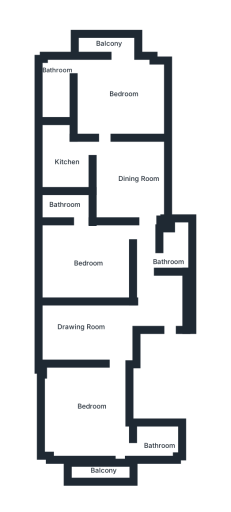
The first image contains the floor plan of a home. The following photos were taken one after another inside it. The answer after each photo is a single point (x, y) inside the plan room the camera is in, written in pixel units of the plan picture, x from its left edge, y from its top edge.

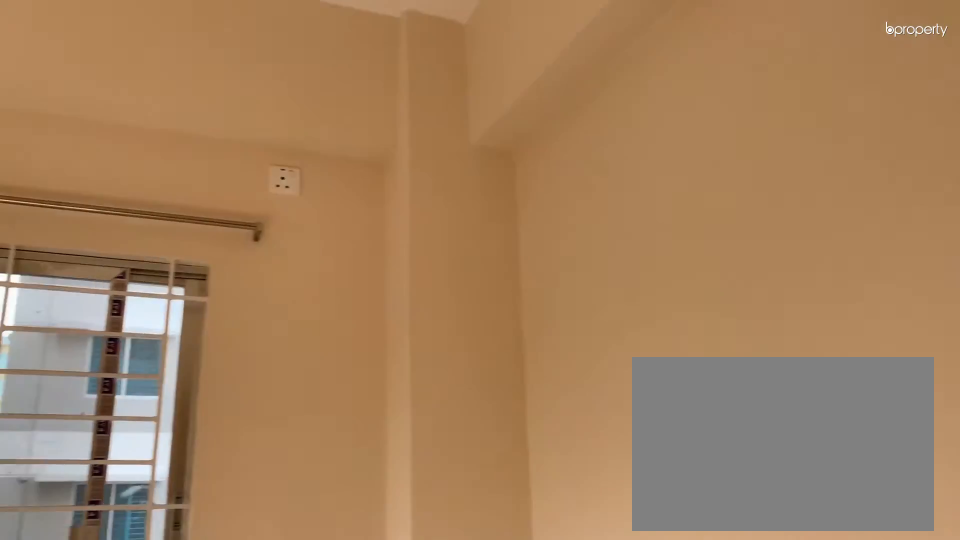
(94, 428)
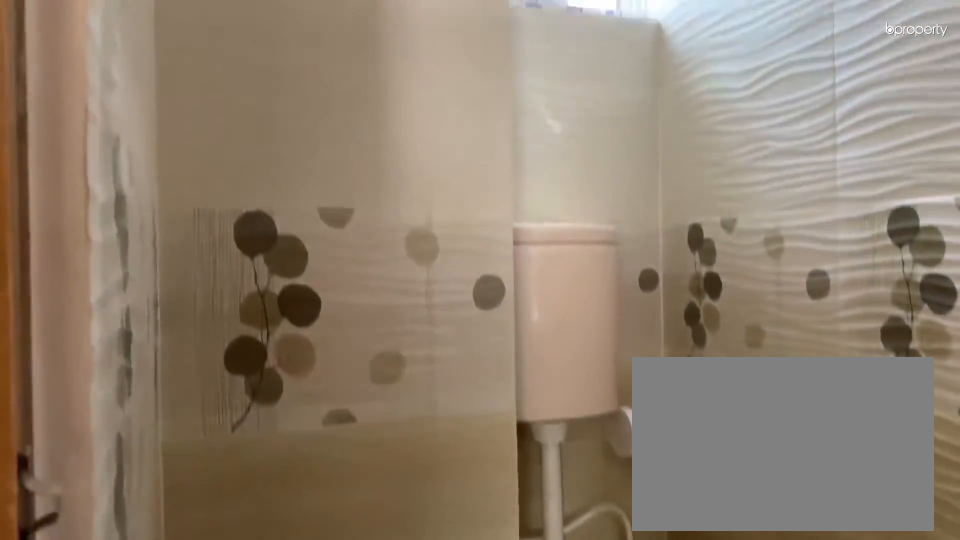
(178, 245)
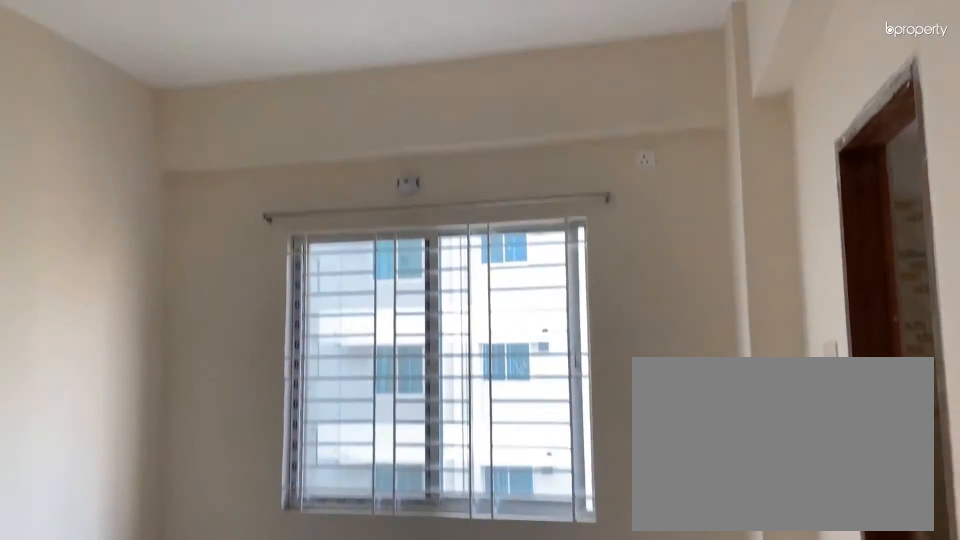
(82, 254)
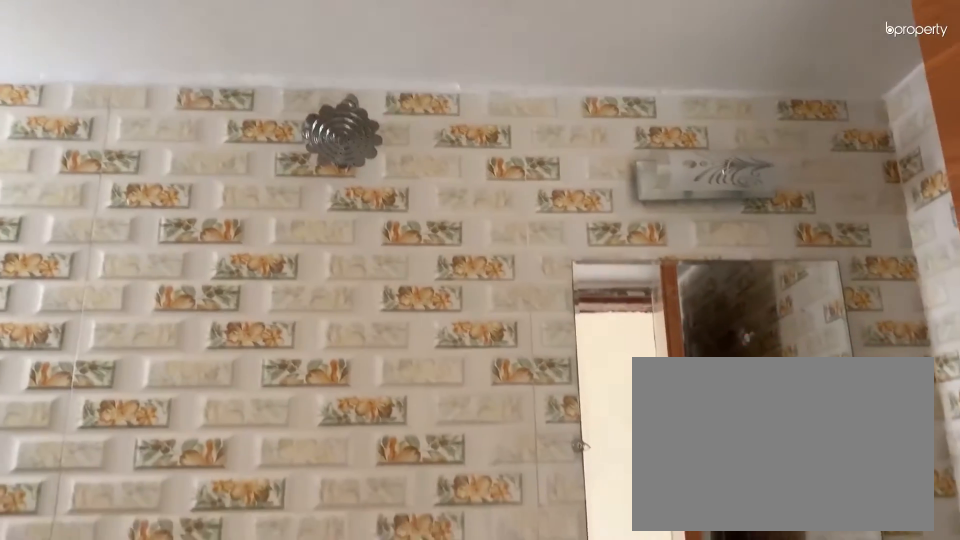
(71, 203)
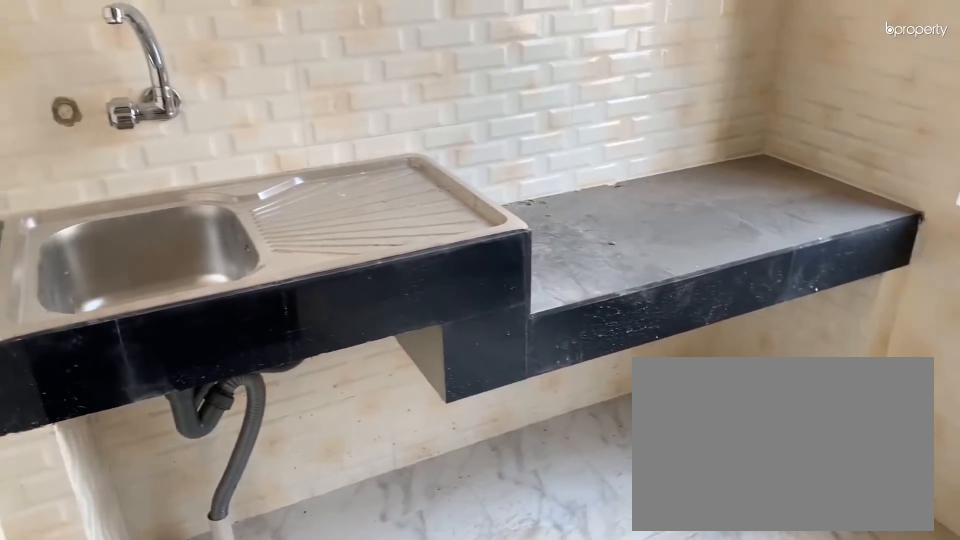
(70, 153)
